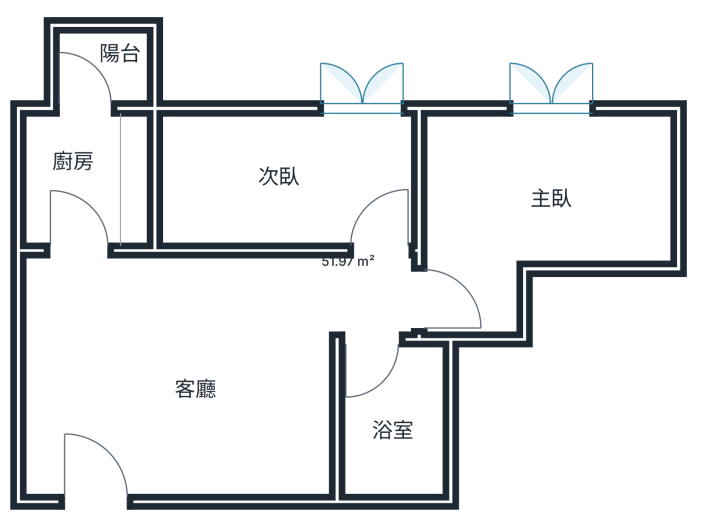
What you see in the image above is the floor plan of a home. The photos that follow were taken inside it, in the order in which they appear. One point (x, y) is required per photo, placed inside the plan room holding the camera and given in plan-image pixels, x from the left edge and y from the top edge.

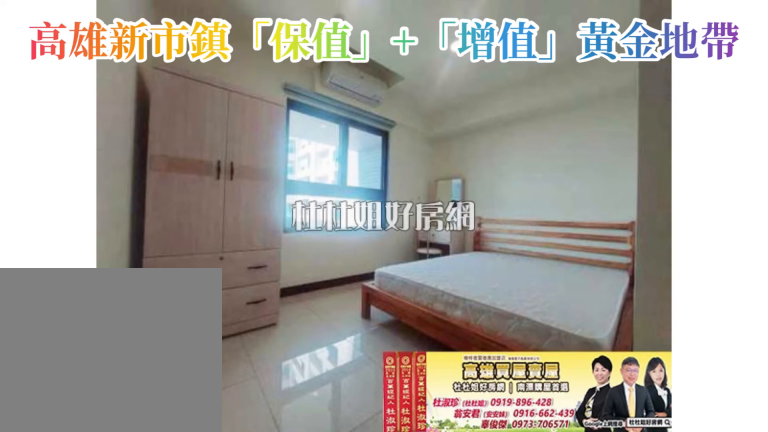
(631, 202)
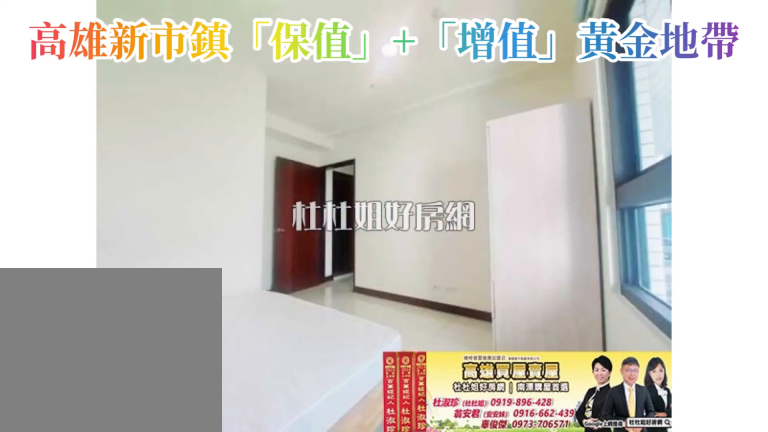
(629, 205)
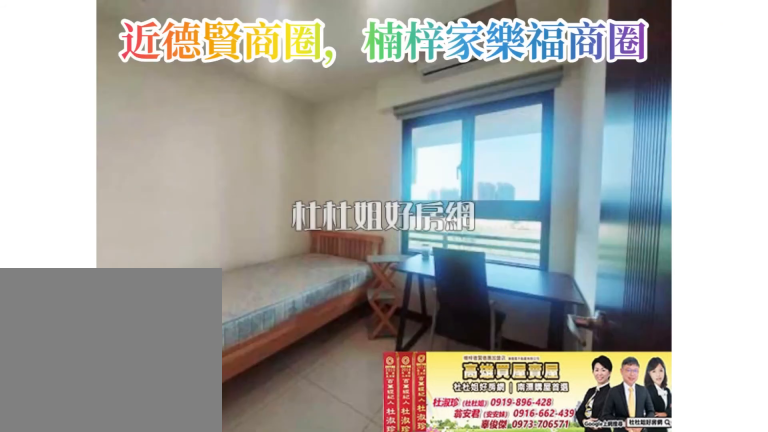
(372, 149)
